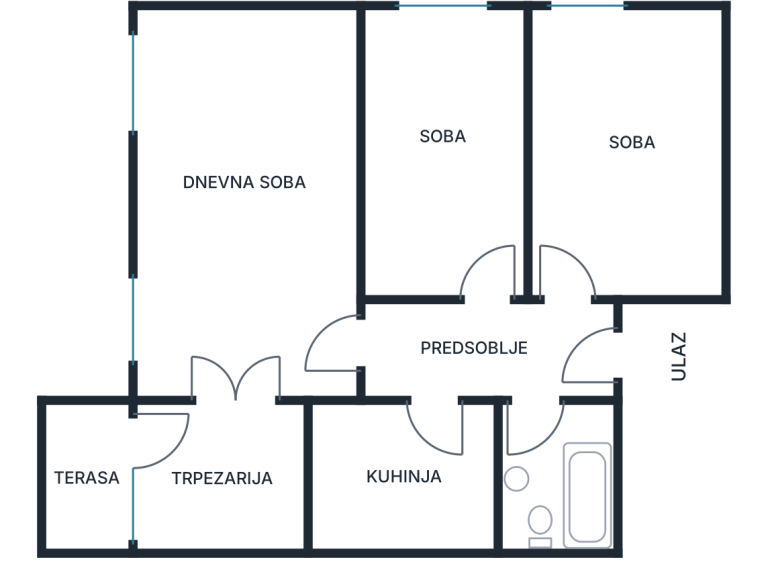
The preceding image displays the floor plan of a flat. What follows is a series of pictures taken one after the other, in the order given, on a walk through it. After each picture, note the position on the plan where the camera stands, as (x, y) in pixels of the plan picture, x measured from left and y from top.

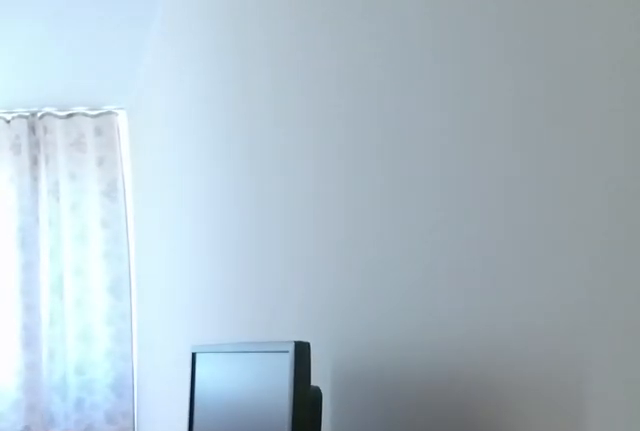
(480, 249)
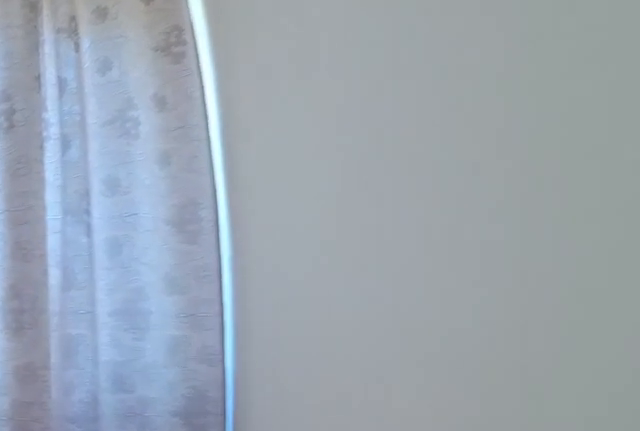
(467, 143)
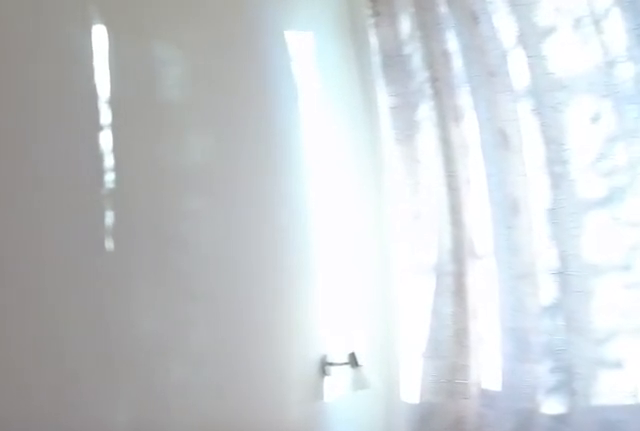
(485, 126)
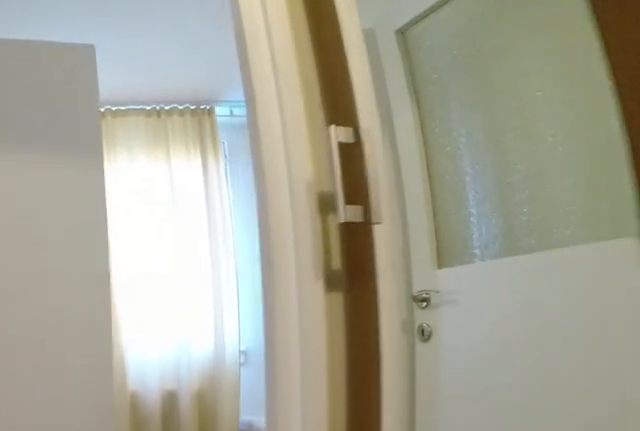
(435, 359)
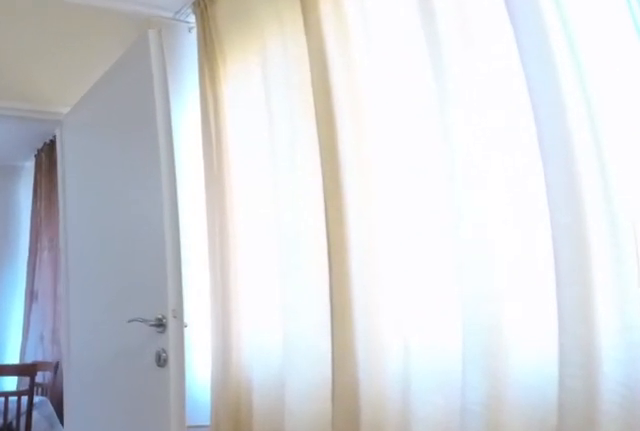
(261, 196)
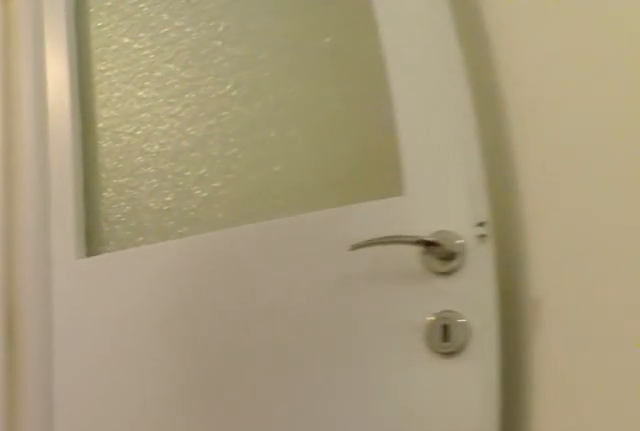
(278, 319)
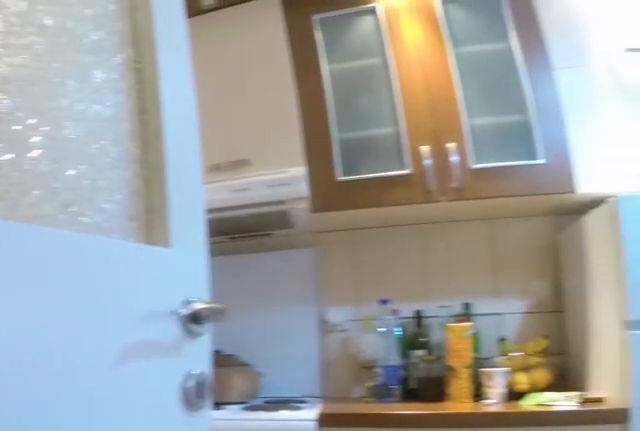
(429, 377)
